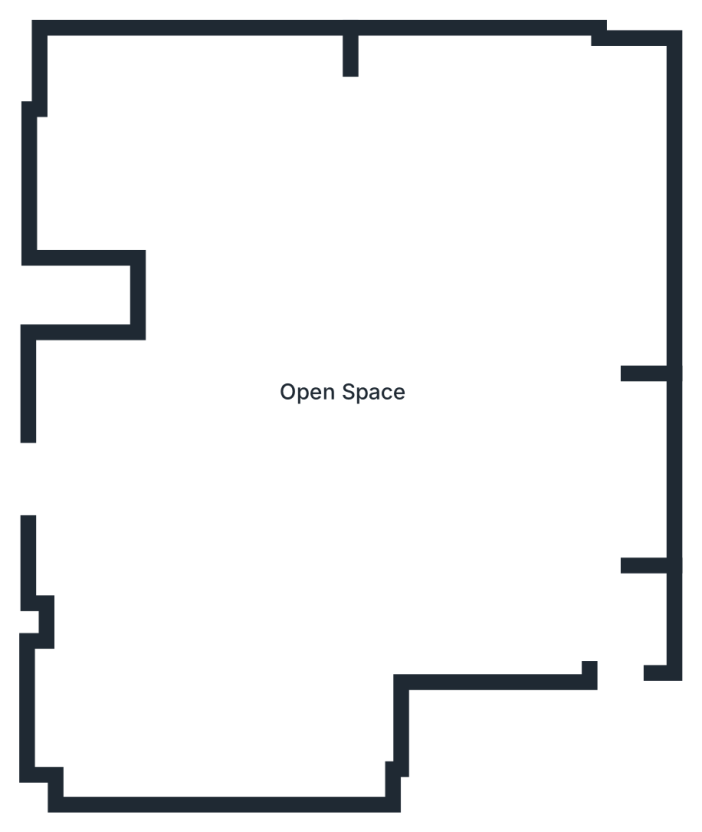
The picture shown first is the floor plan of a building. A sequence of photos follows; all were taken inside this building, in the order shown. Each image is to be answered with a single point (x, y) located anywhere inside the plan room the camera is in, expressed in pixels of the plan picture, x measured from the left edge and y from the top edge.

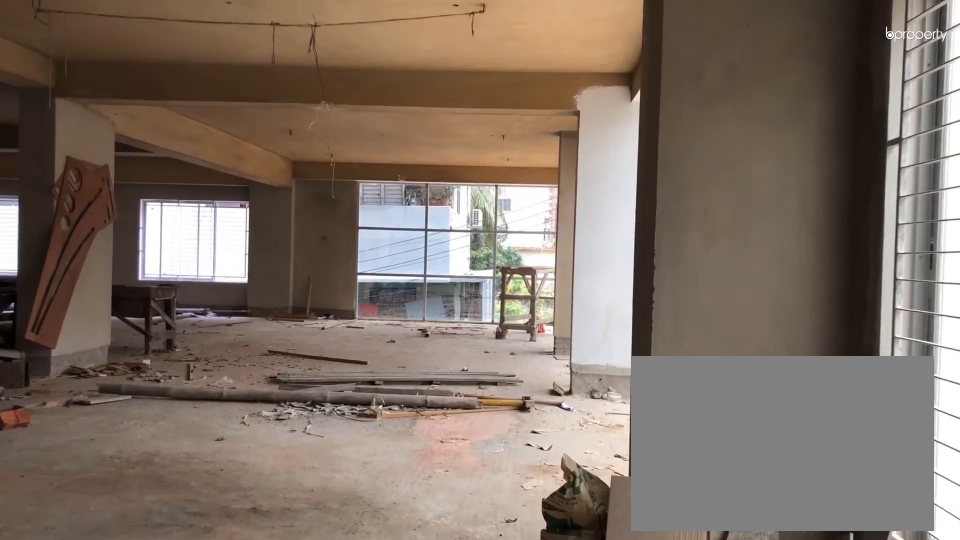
(609, 605)
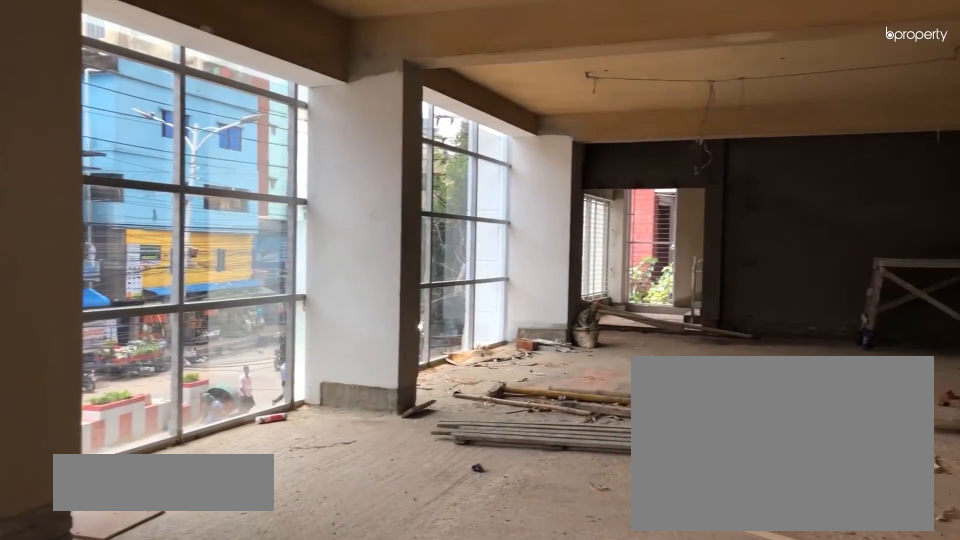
(343, 408)
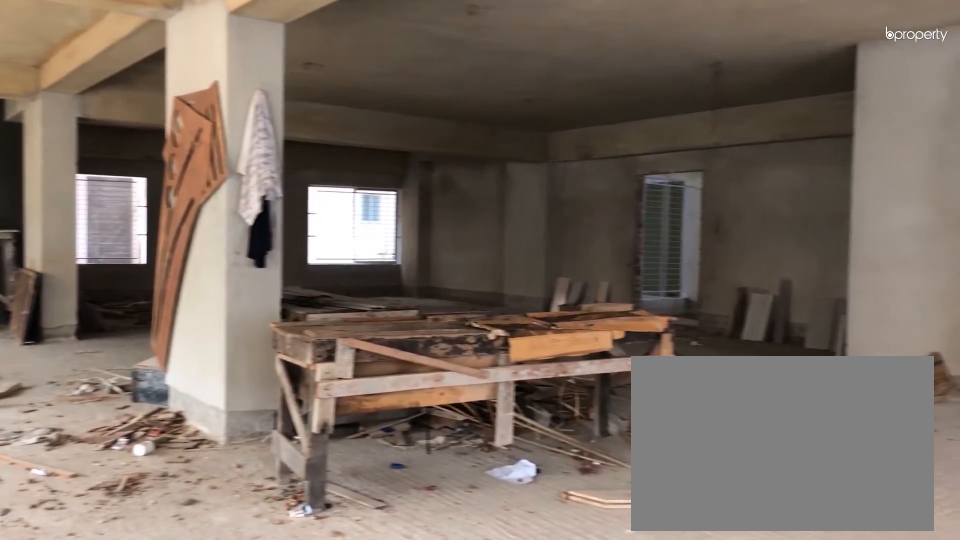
(344, 408)
